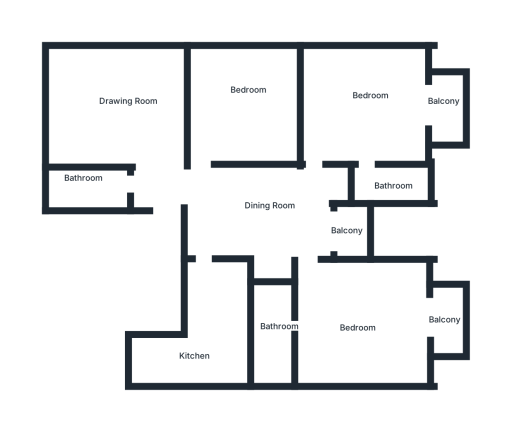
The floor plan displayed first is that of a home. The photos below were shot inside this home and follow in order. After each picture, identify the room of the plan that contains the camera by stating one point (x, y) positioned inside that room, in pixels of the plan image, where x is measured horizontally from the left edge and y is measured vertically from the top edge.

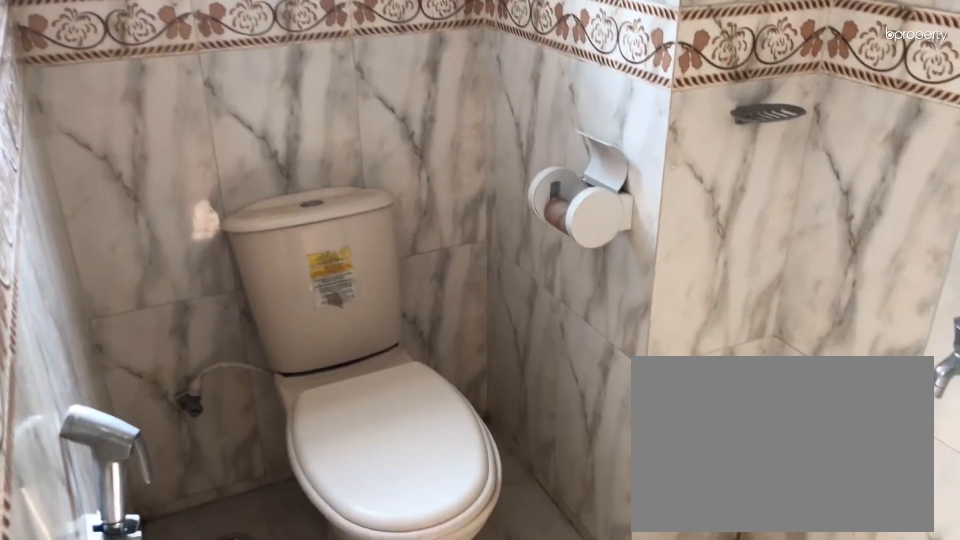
(384, 181)
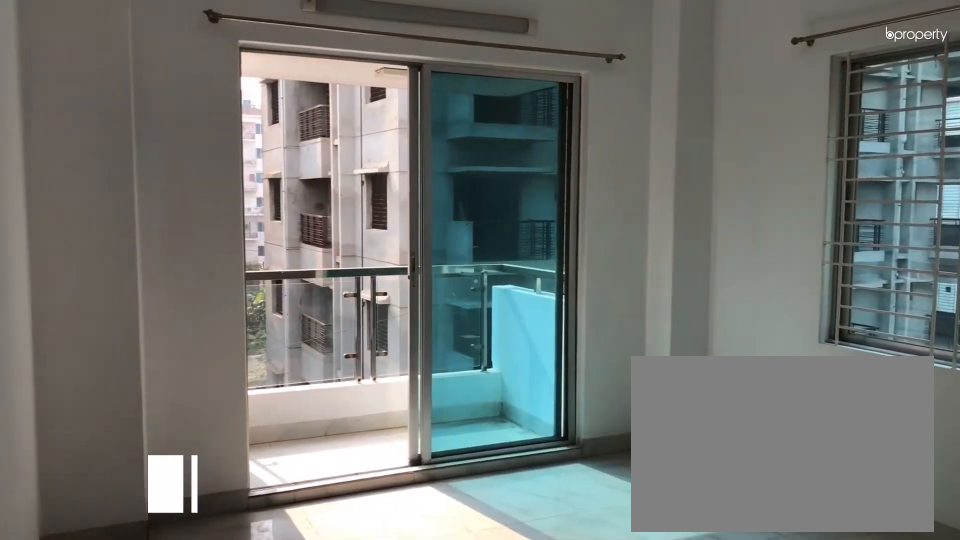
(354, 324)
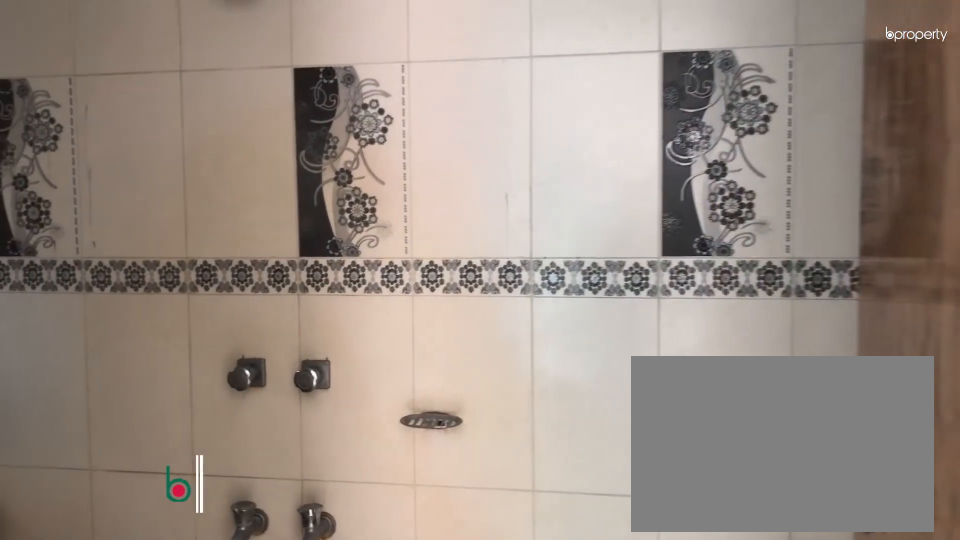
(276, 324)
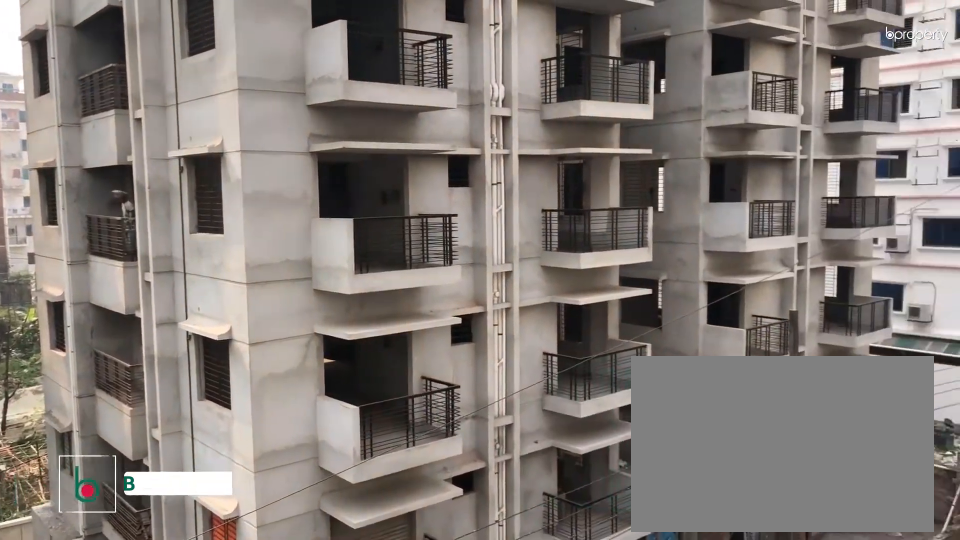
(442, 319)
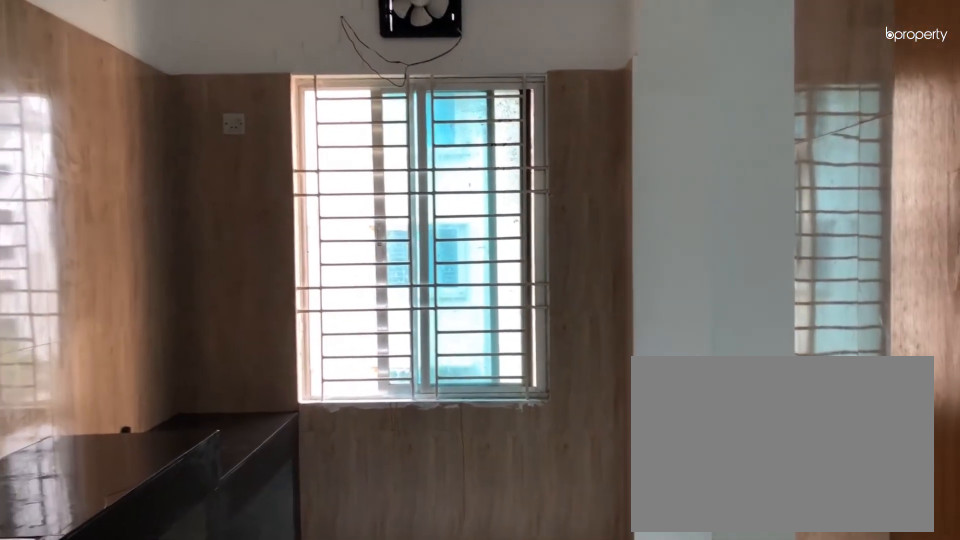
(220, 316)
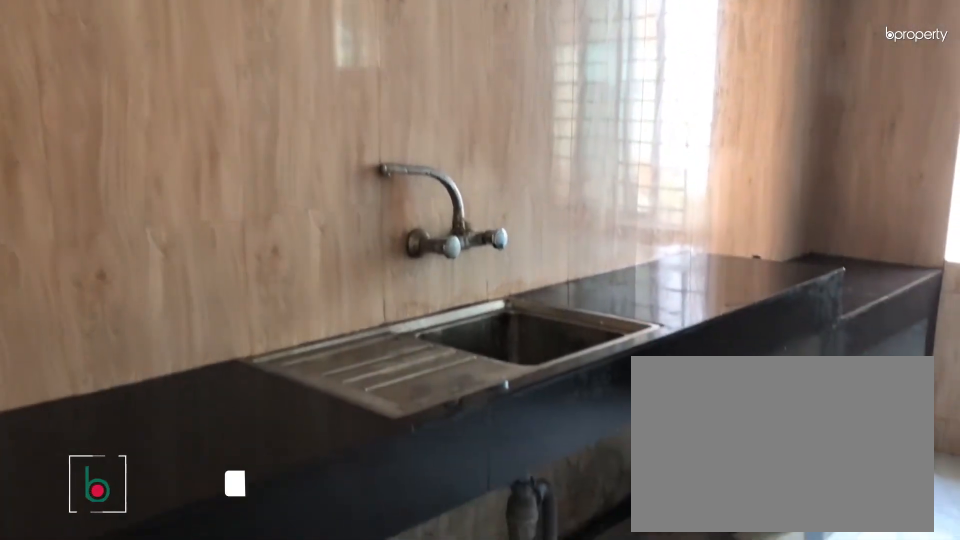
(220, 316)
